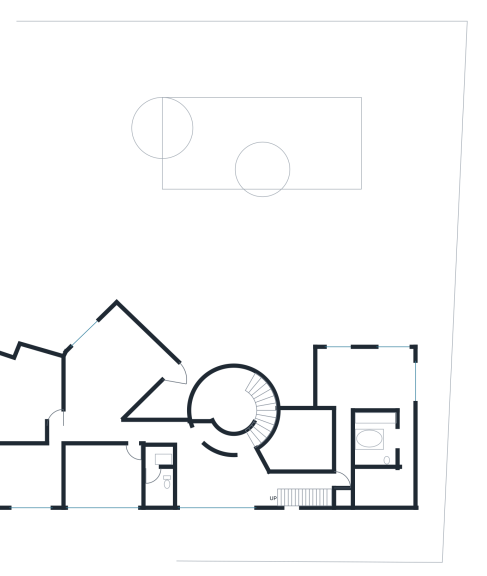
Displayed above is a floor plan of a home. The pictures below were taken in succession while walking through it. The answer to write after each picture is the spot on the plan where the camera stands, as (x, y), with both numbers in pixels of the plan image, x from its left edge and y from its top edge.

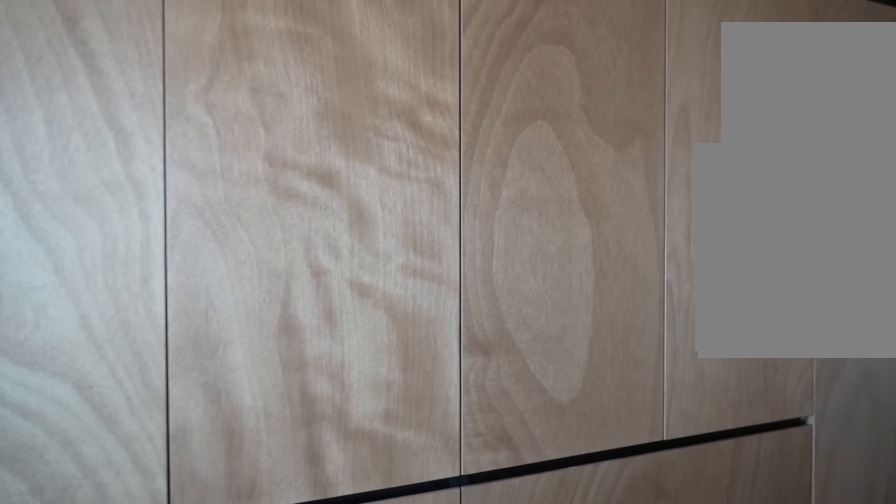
(380, 489)
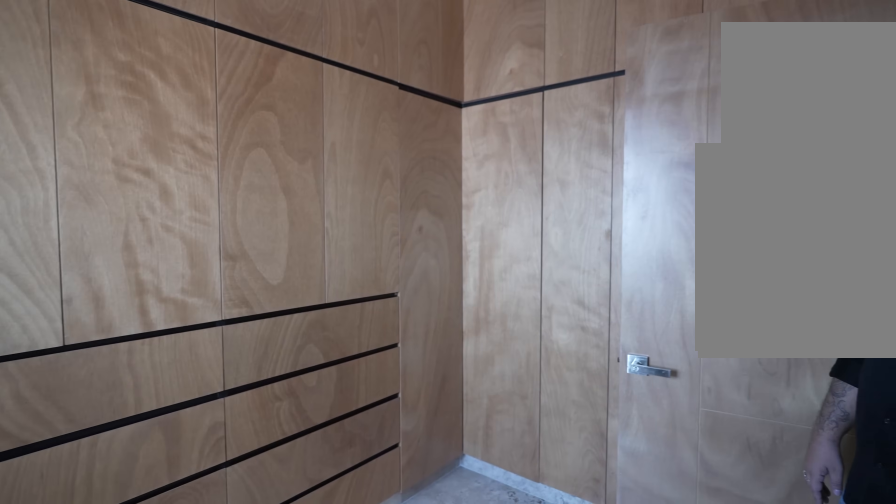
(380, 489)
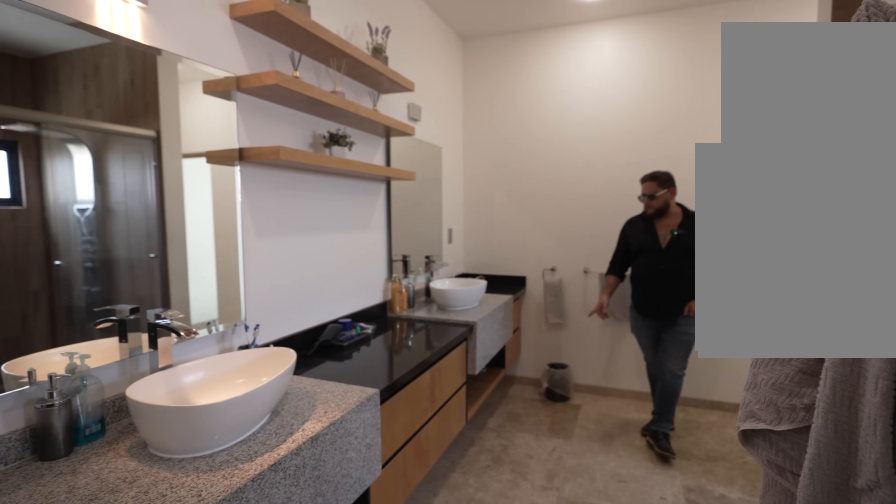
(396, 441)
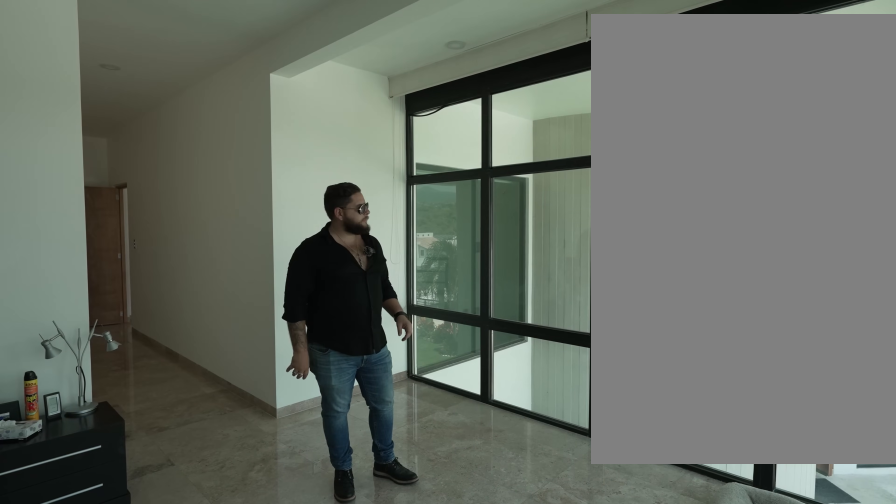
(357, 360)
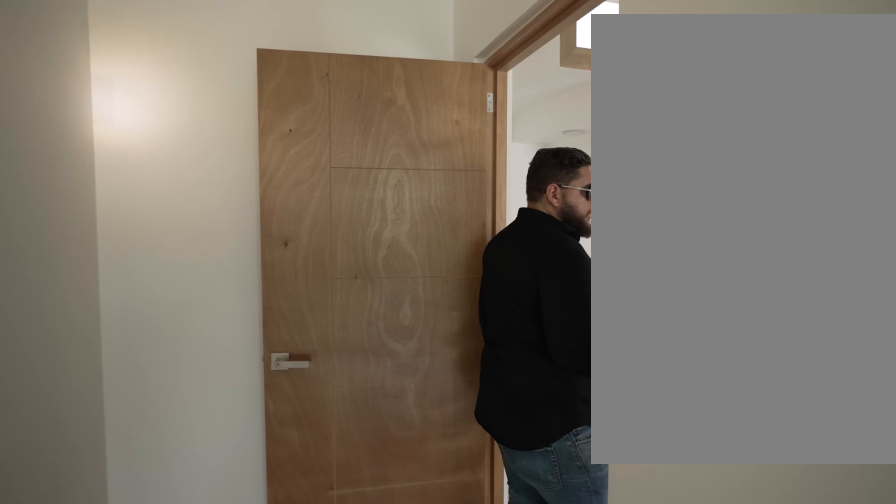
(339, 433)
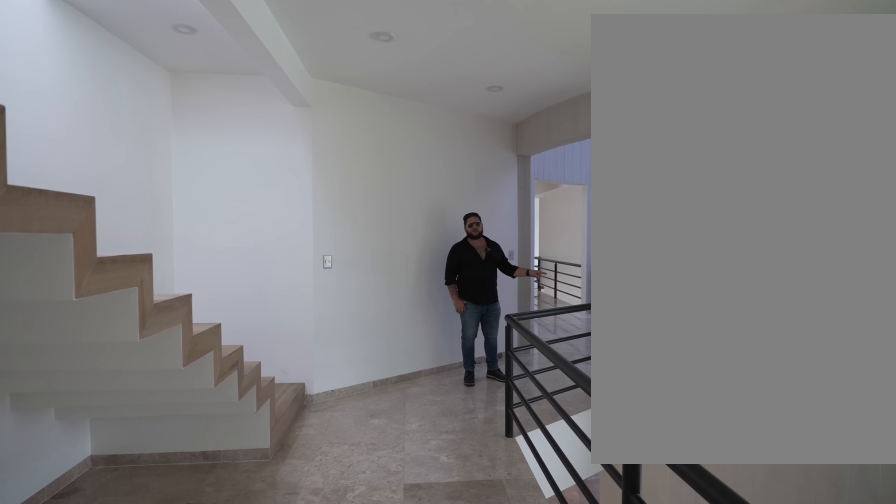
(315, 478)
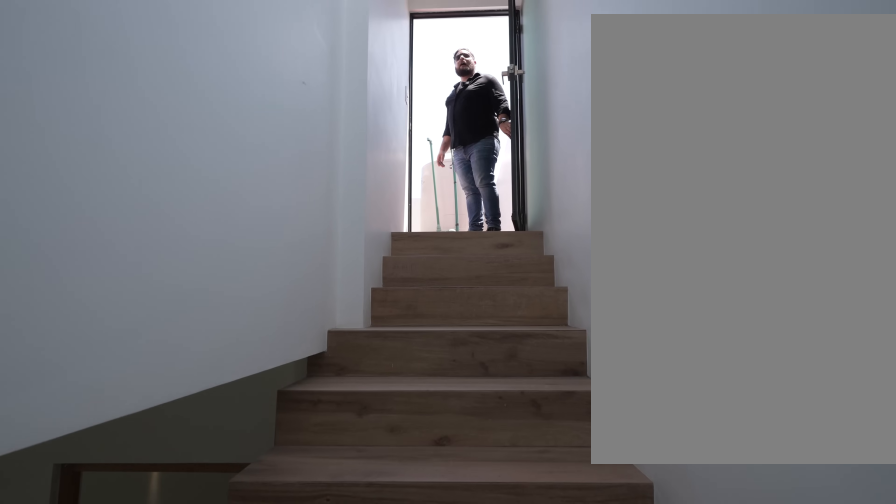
(290, 498)
